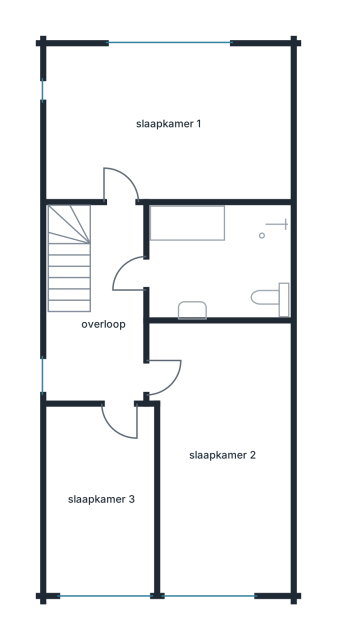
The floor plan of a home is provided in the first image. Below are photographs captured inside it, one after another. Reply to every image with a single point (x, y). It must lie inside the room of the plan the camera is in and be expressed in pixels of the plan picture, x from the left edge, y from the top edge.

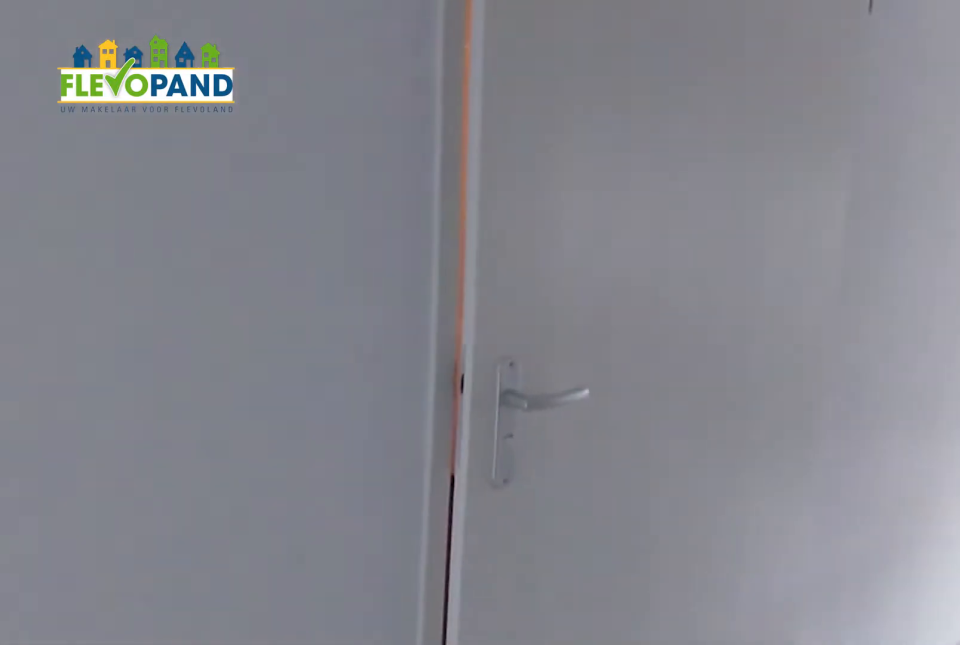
(105, 319)
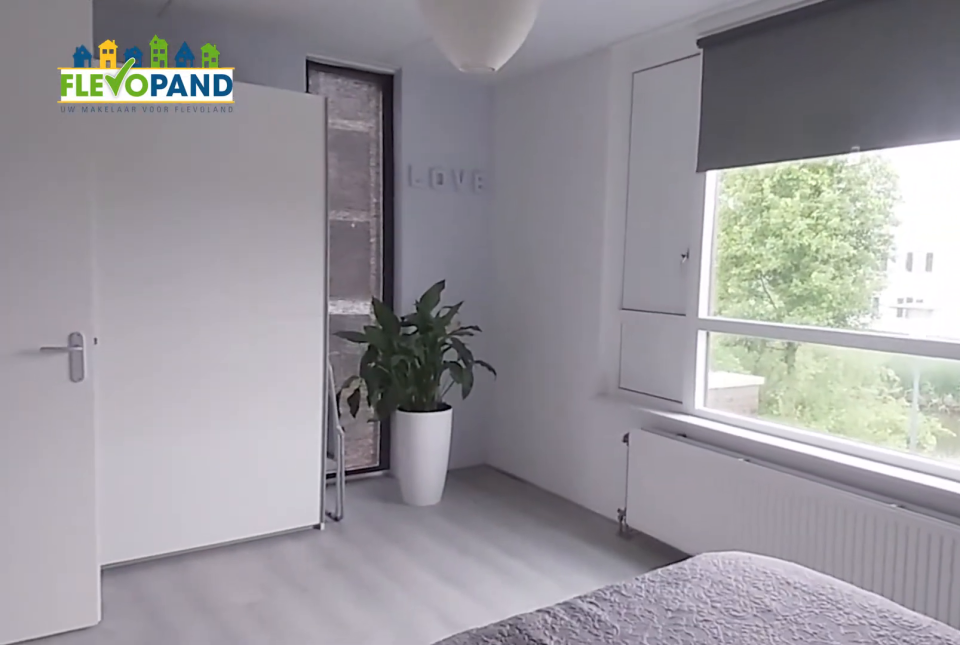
(169, 124)
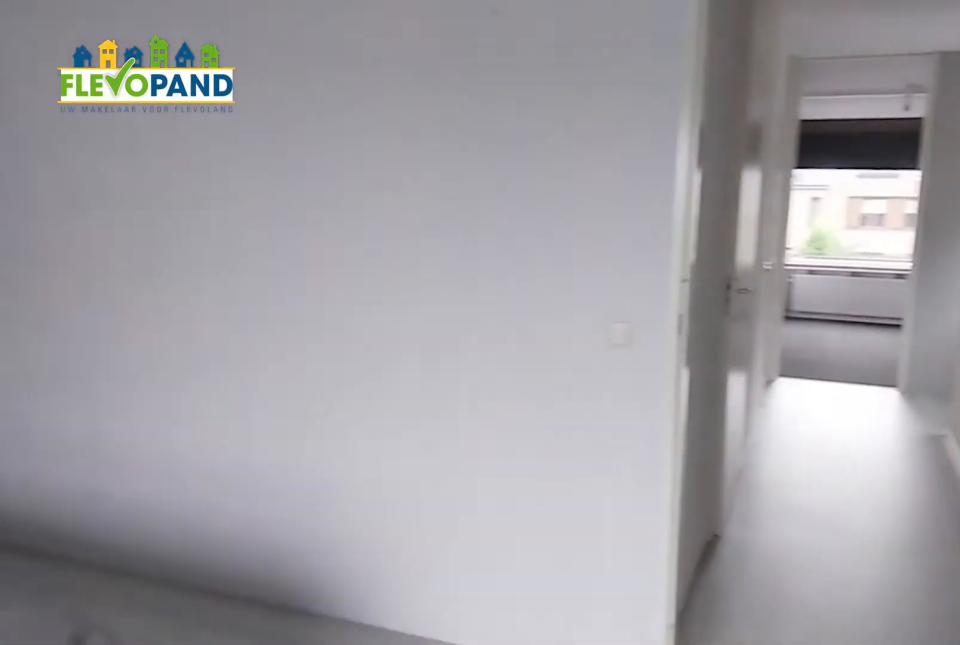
(169, 124)
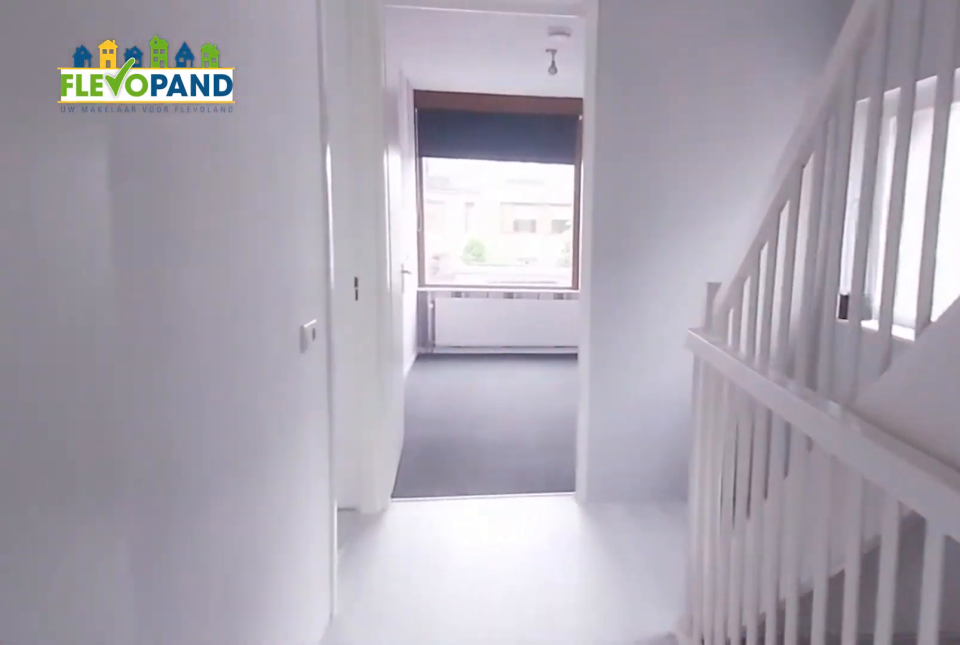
(107, 318)
